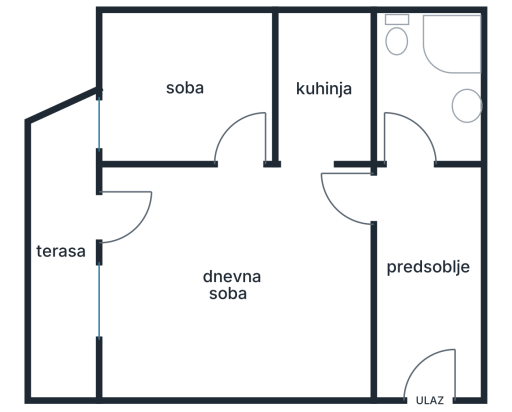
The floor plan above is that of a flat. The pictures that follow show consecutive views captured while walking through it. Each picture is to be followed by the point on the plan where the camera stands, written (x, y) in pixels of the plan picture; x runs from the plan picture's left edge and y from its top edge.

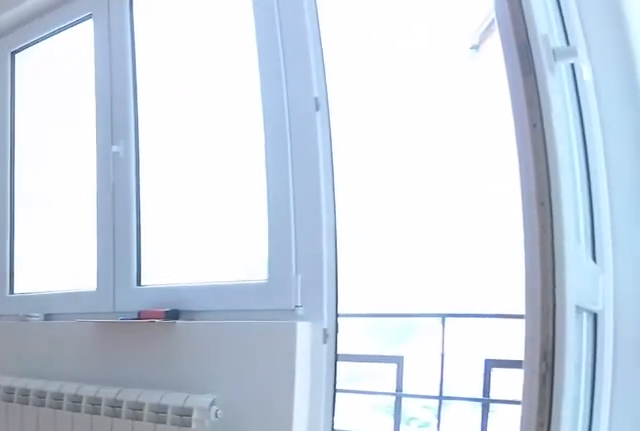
(212, 187)
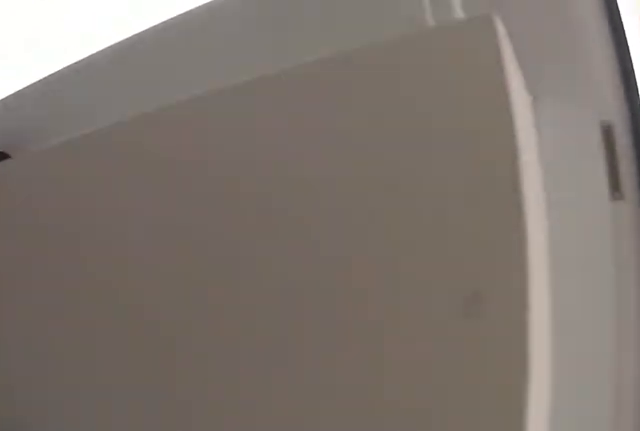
(127, 206)
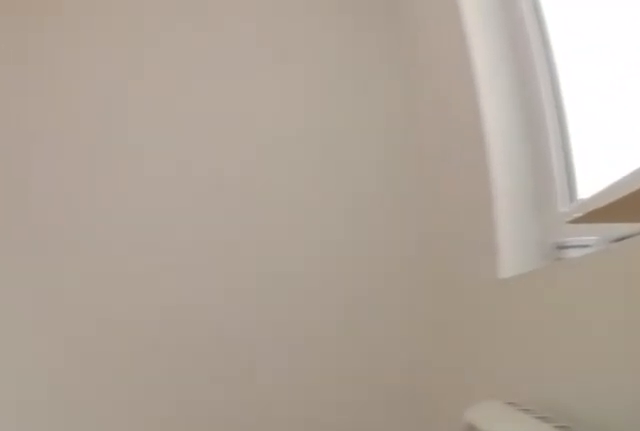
(111, 198)
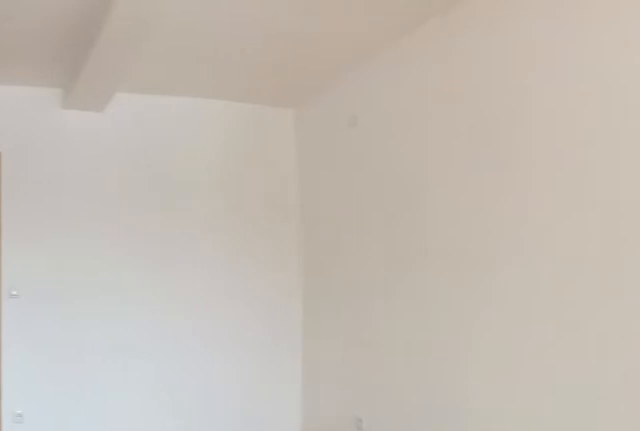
(101, 208)
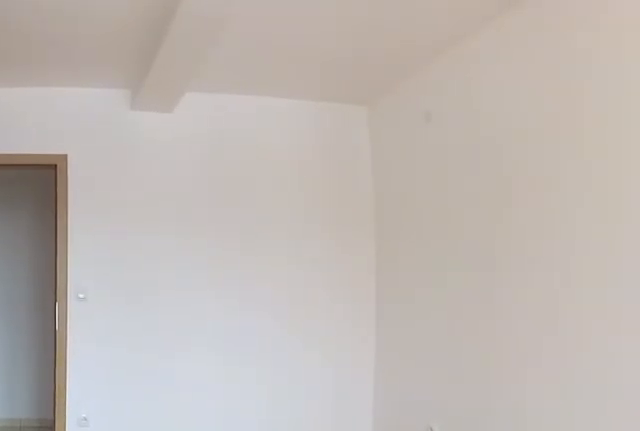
(99, 213)
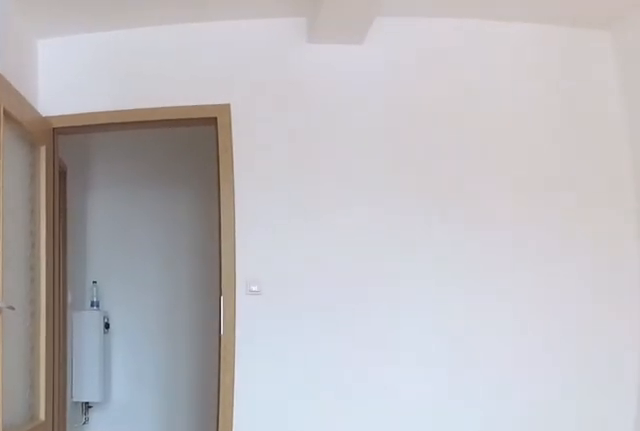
(162, 212)
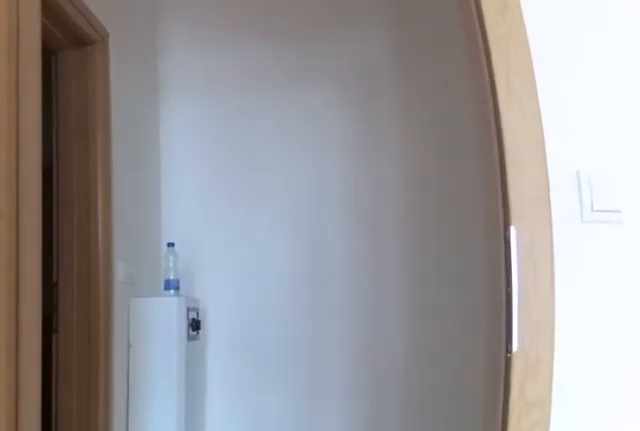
(286, 212)
